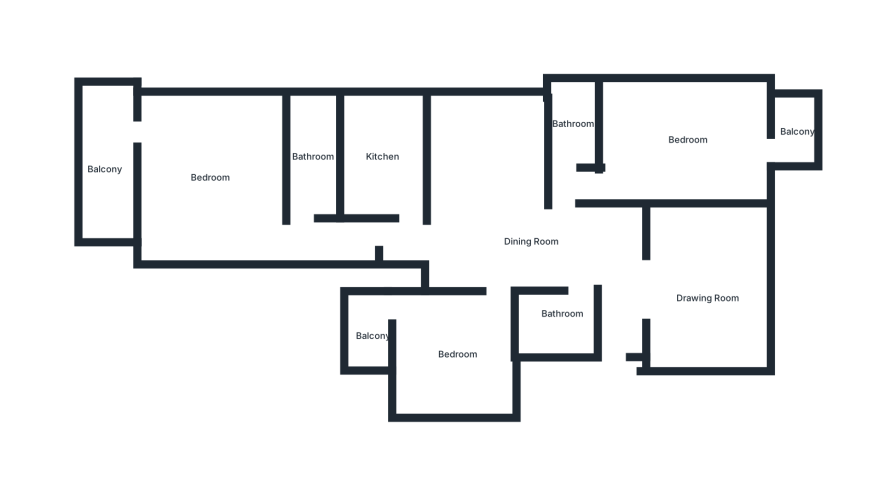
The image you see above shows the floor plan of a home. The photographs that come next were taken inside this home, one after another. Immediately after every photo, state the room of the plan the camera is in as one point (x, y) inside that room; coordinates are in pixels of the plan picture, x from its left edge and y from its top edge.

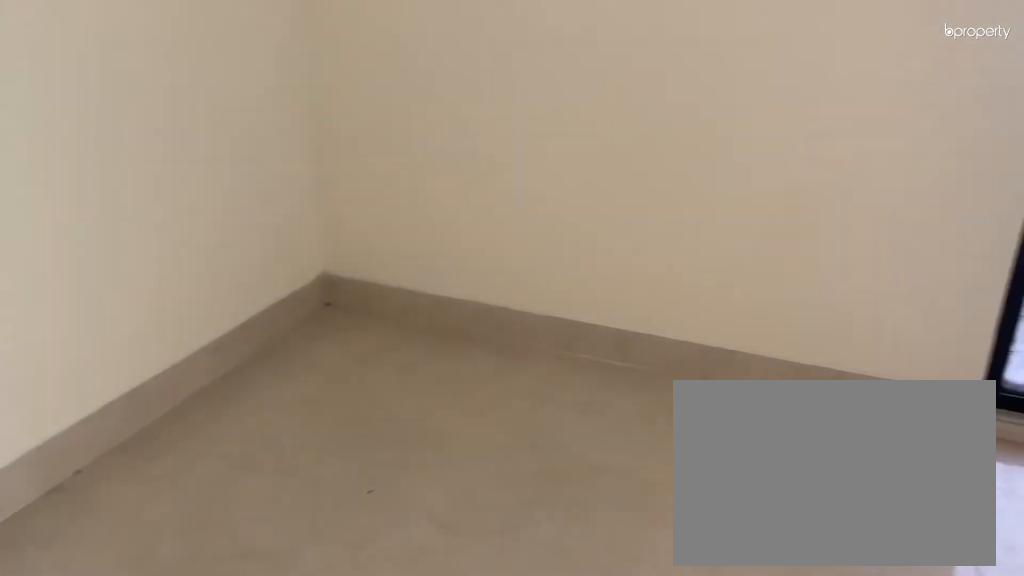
(458, 350)
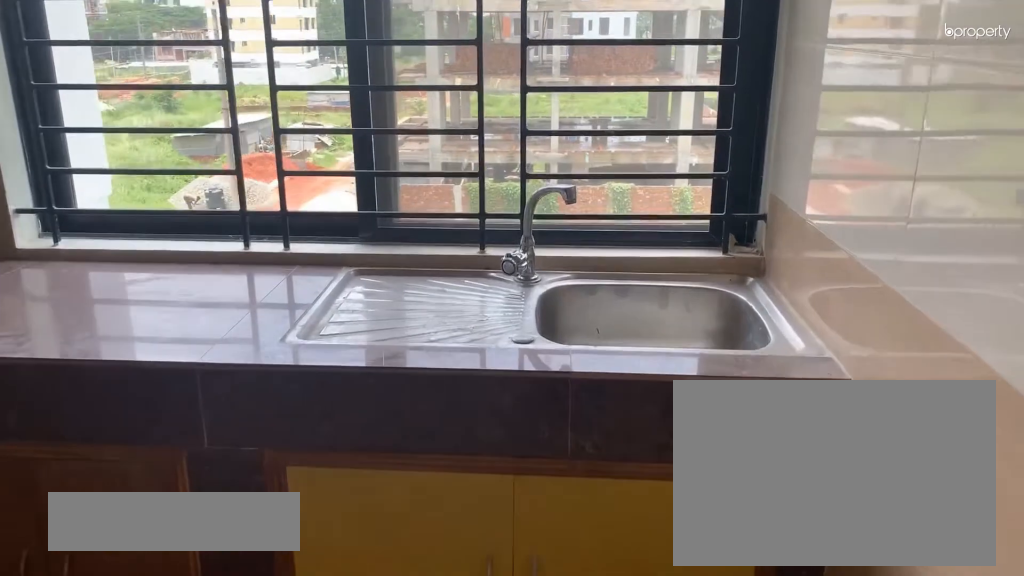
(383, 157)
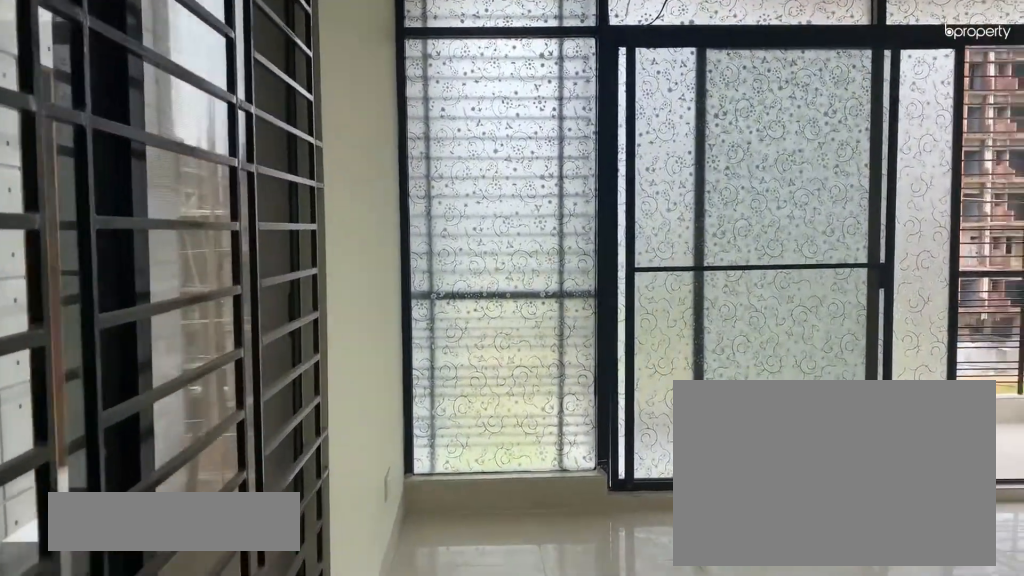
(209, 179)
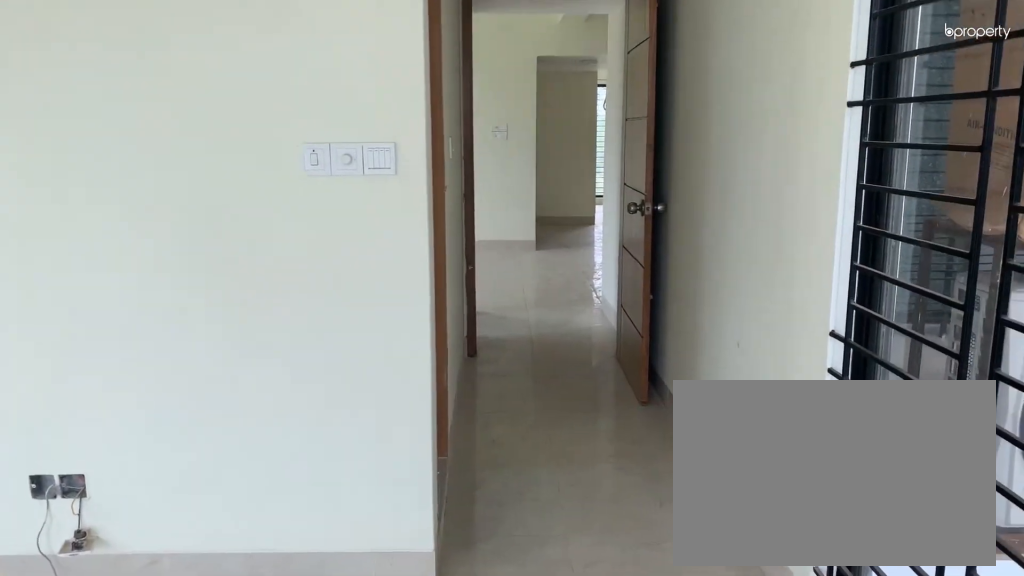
(209, 179)
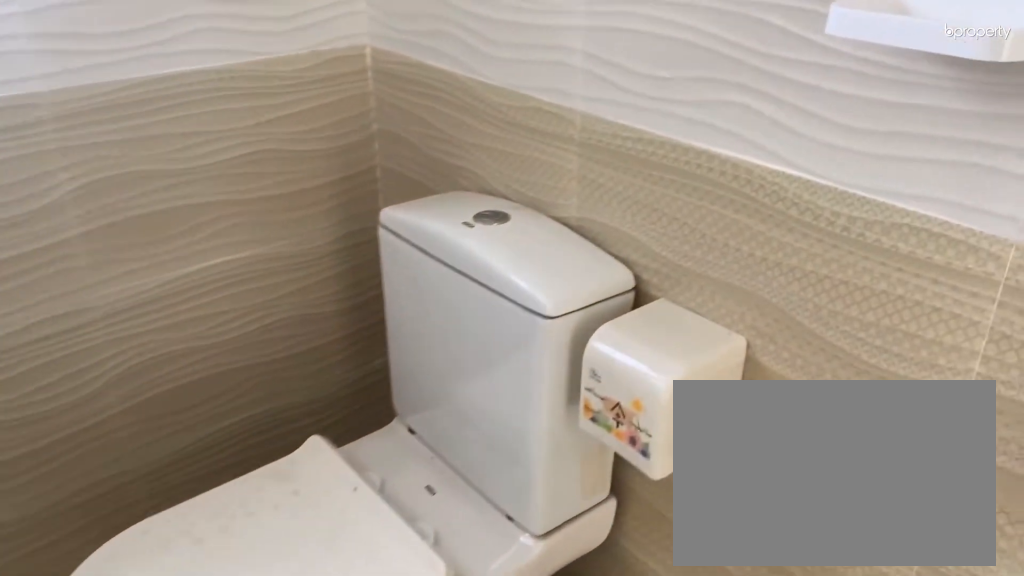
(310, 159)
